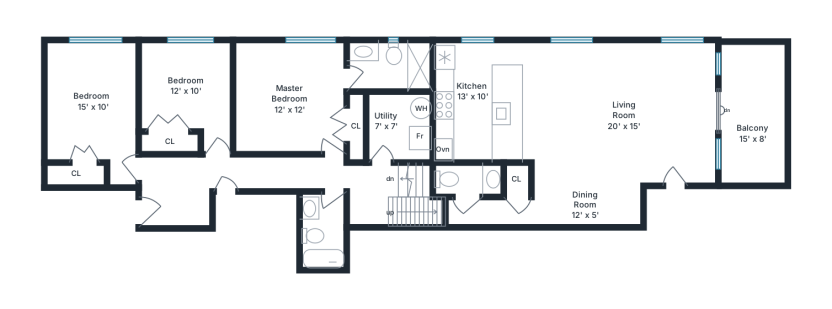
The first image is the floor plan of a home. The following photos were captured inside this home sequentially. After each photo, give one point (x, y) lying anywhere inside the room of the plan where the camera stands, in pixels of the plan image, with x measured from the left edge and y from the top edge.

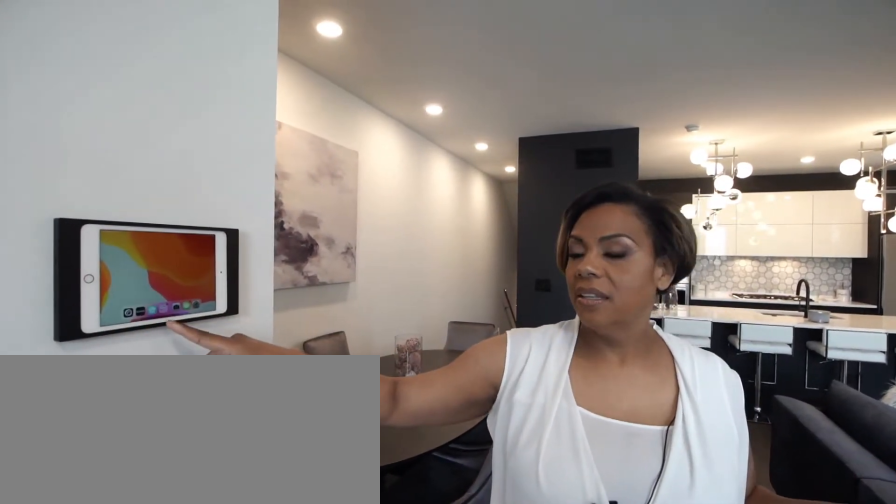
(588, 132)
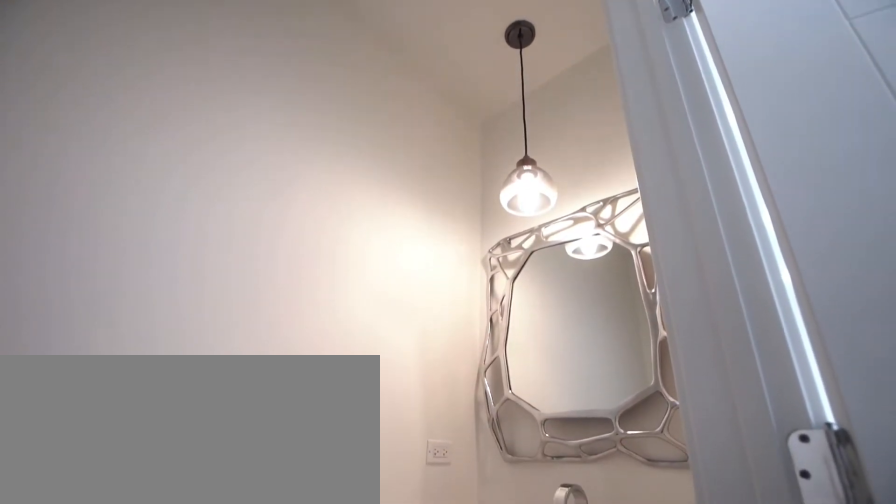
(463, 183)
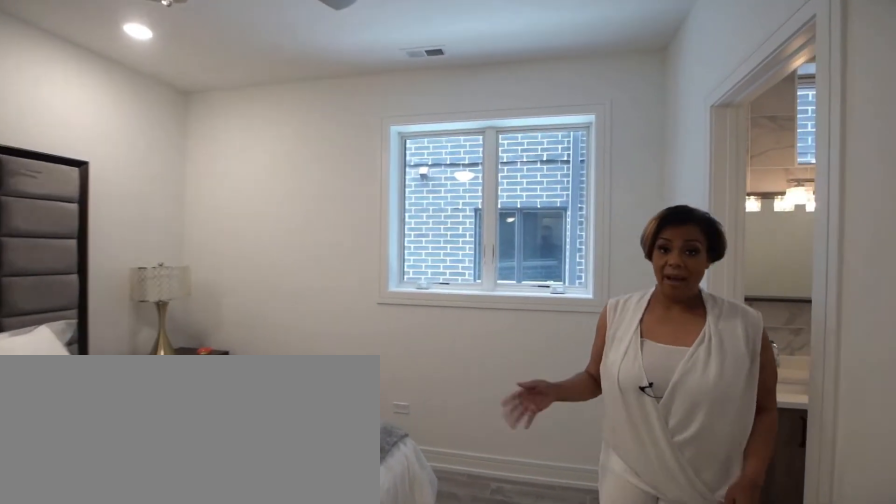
(287, 96)
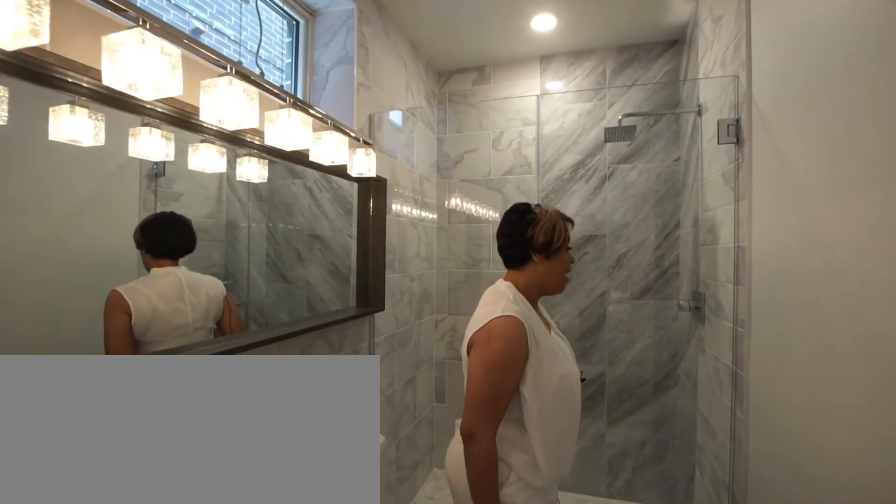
(382, 73)
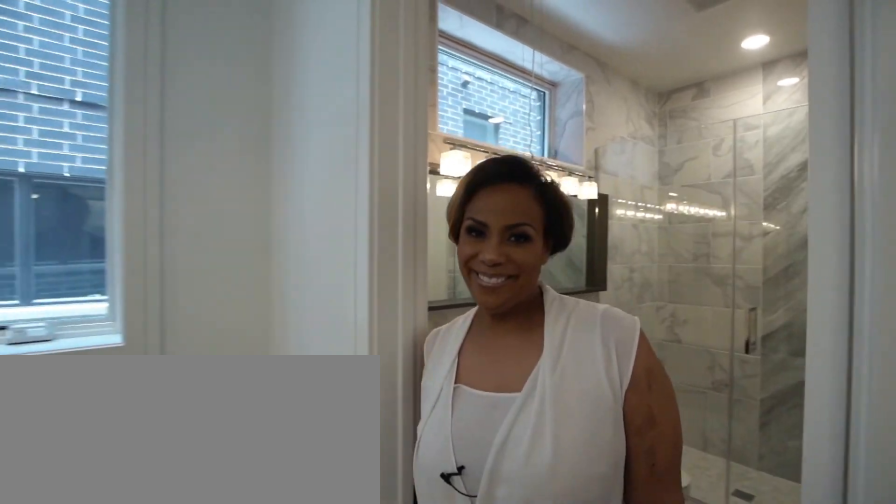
(382, 73)
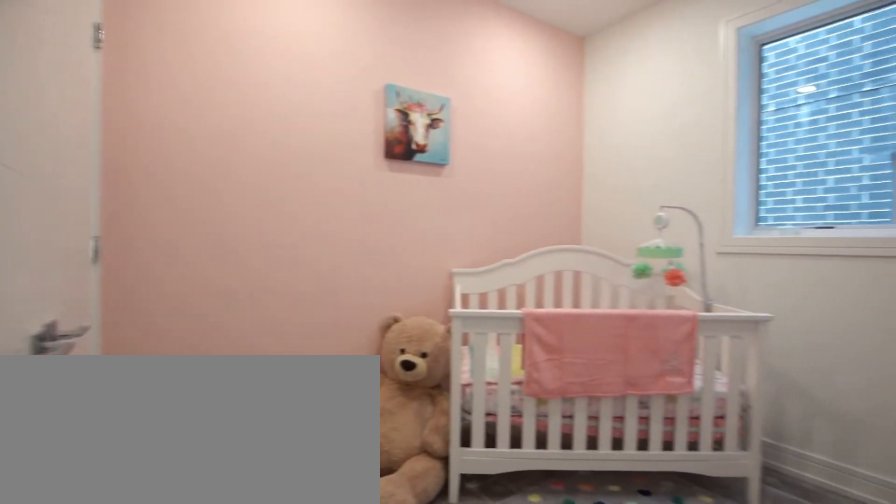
(189, 88)
